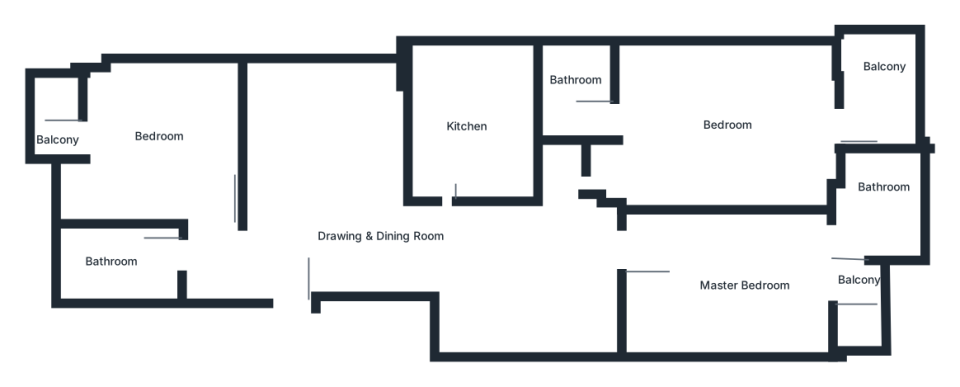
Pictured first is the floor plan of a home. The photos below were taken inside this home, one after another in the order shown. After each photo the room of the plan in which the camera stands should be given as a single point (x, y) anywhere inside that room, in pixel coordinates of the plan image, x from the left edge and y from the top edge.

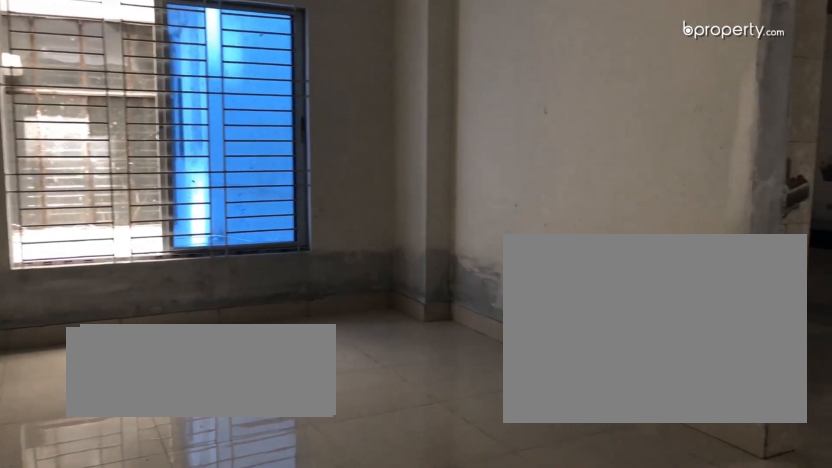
(356, 243)
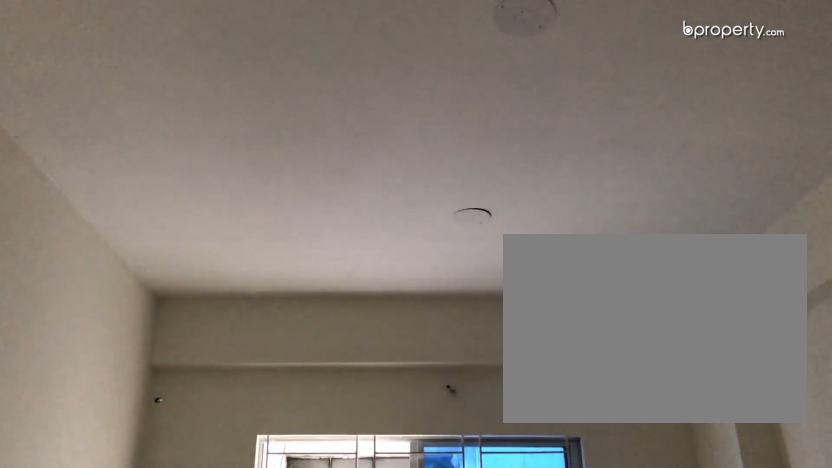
(356, 243)
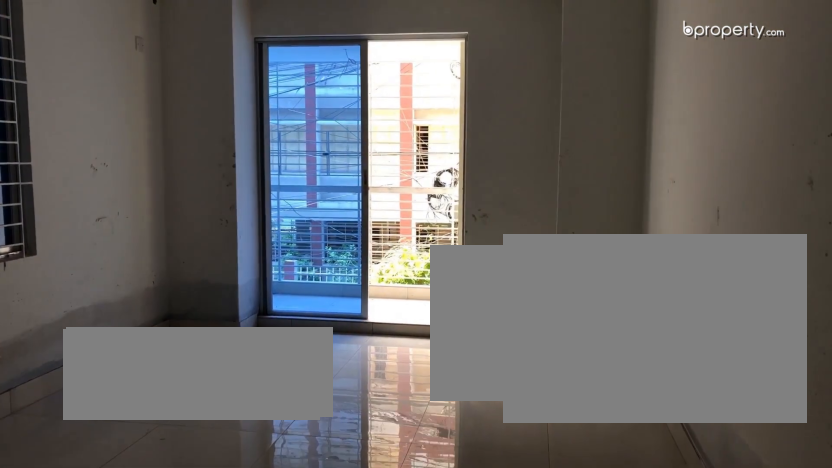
(721, 129)
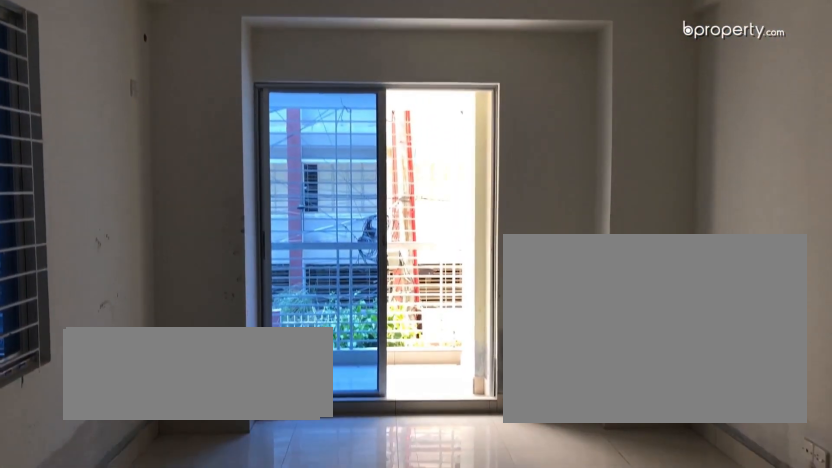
(722, 129)
